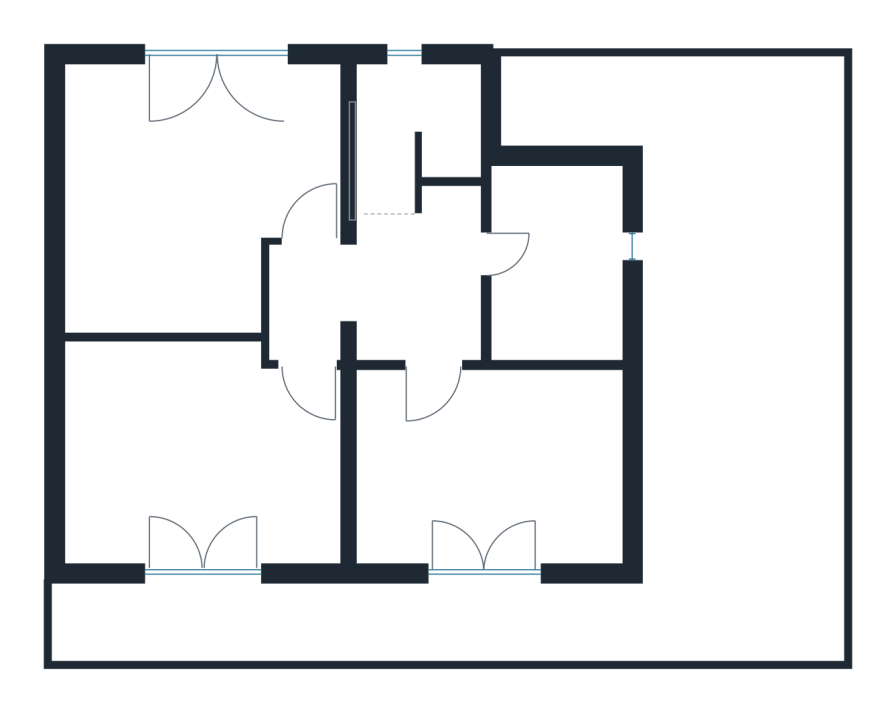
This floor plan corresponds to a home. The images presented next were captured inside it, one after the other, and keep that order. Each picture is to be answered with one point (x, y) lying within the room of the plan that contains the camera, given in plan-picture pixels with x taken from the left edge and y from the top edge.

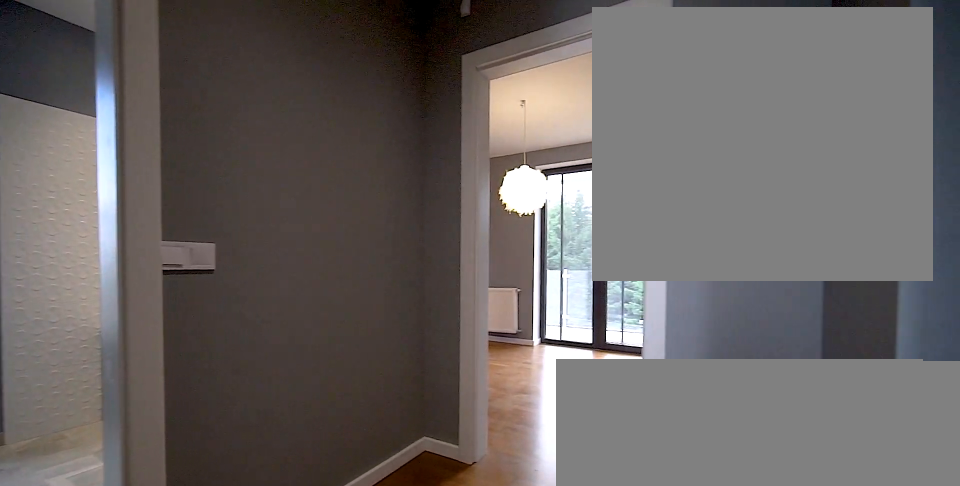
(402, 281)
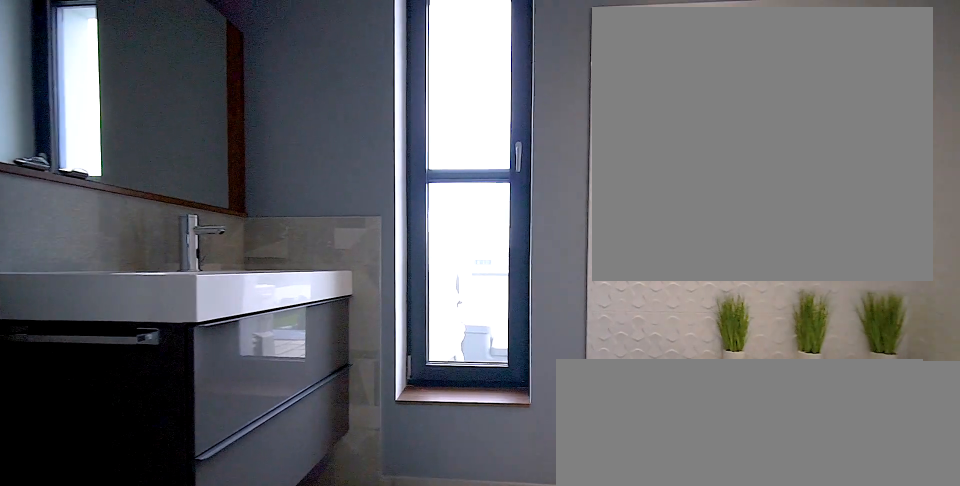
(563, 271)
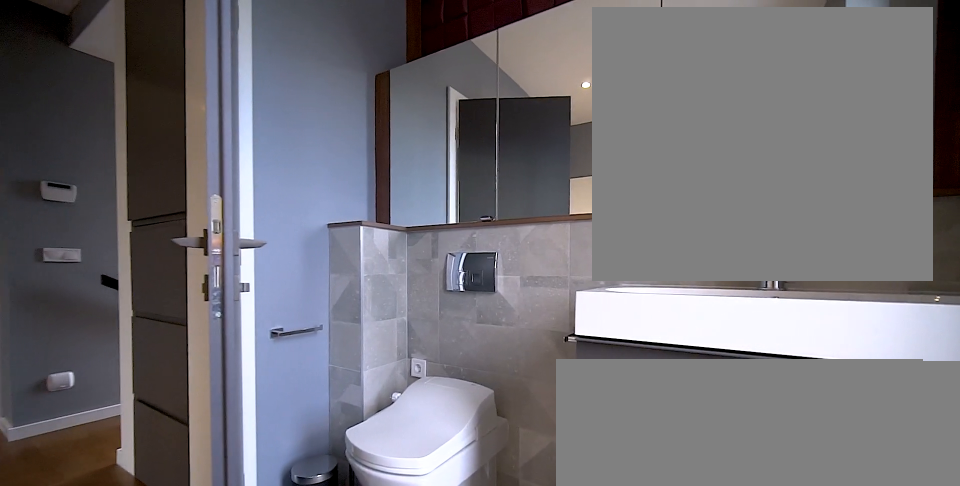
(563, 271)
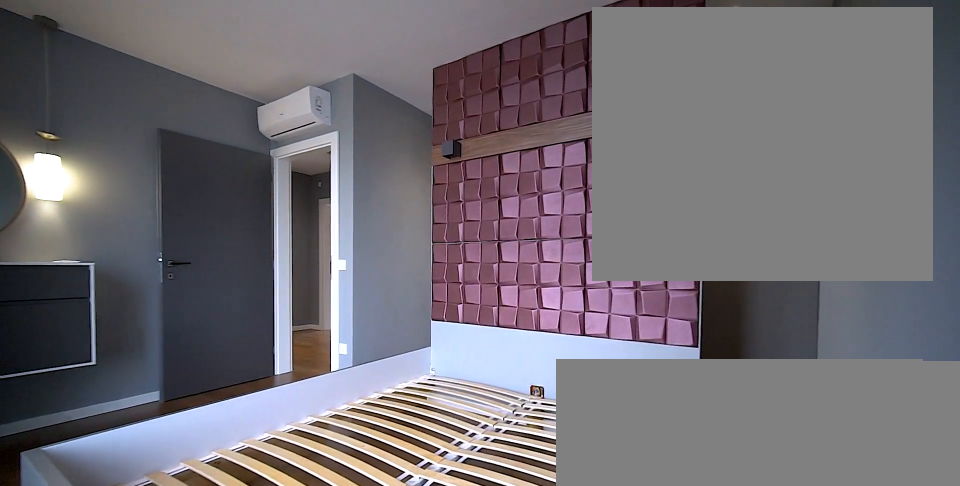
(201, 189)
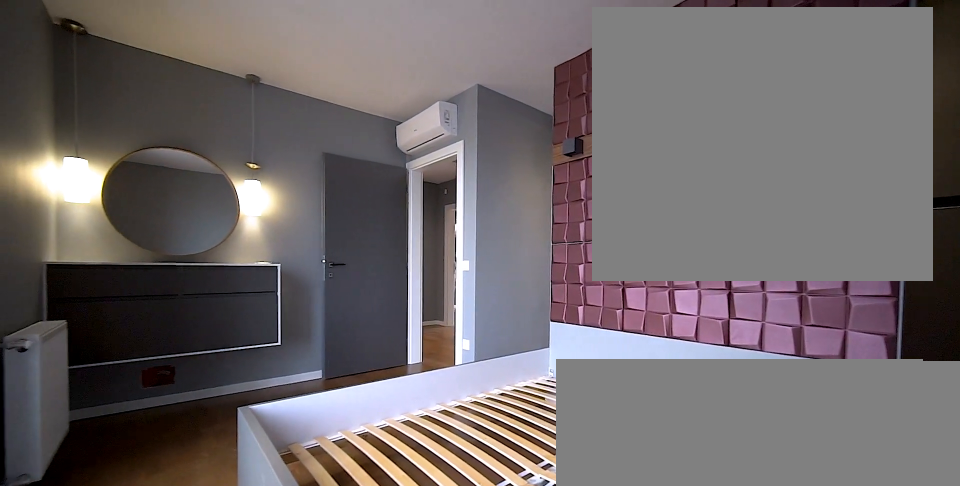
(200, 189)
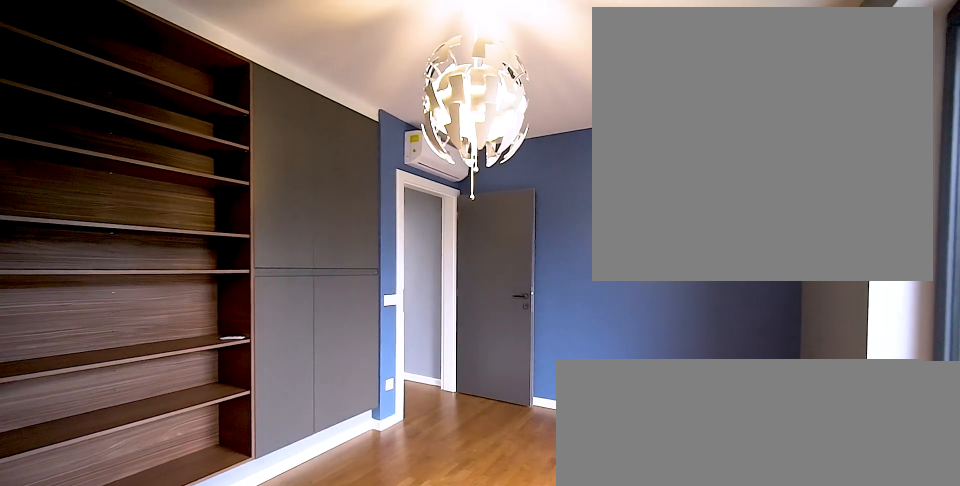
(216, 451)
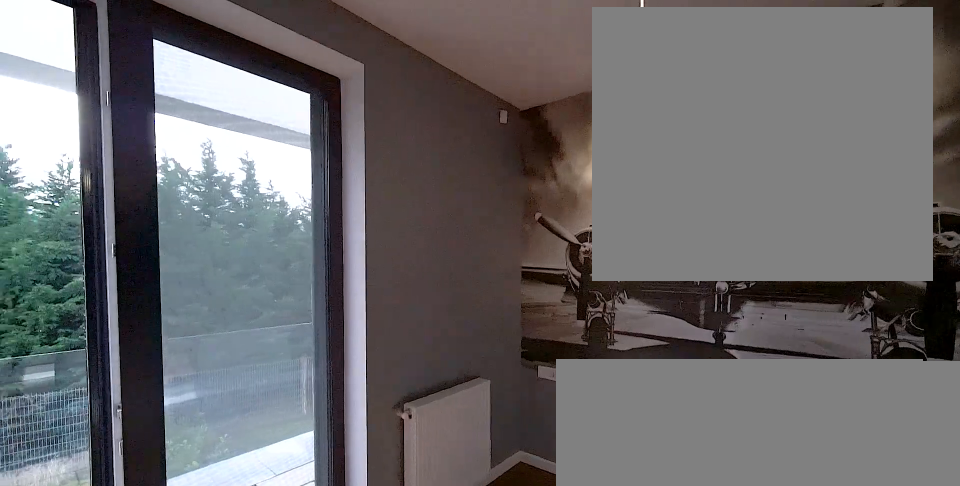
(216, 451)
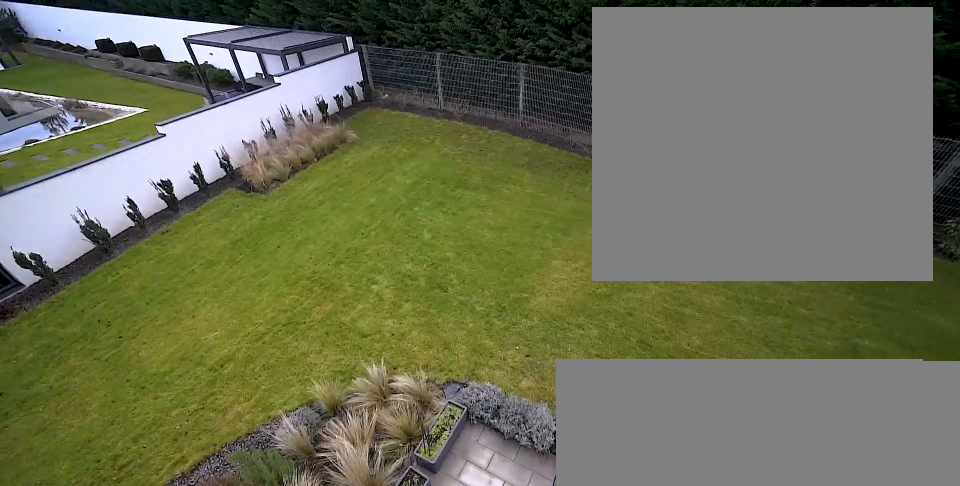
(748, 390)
